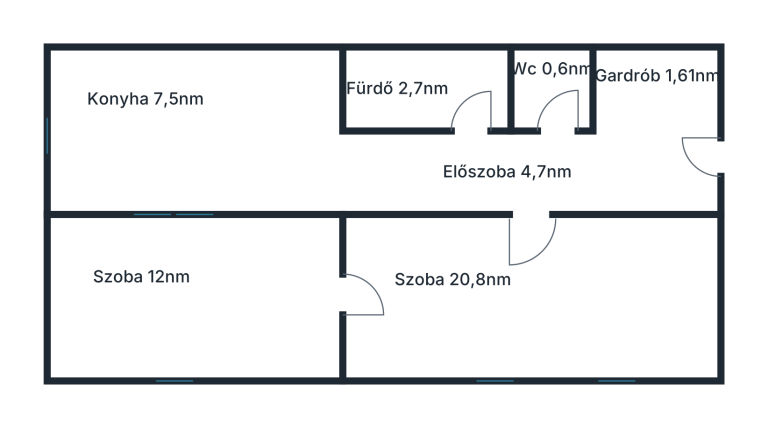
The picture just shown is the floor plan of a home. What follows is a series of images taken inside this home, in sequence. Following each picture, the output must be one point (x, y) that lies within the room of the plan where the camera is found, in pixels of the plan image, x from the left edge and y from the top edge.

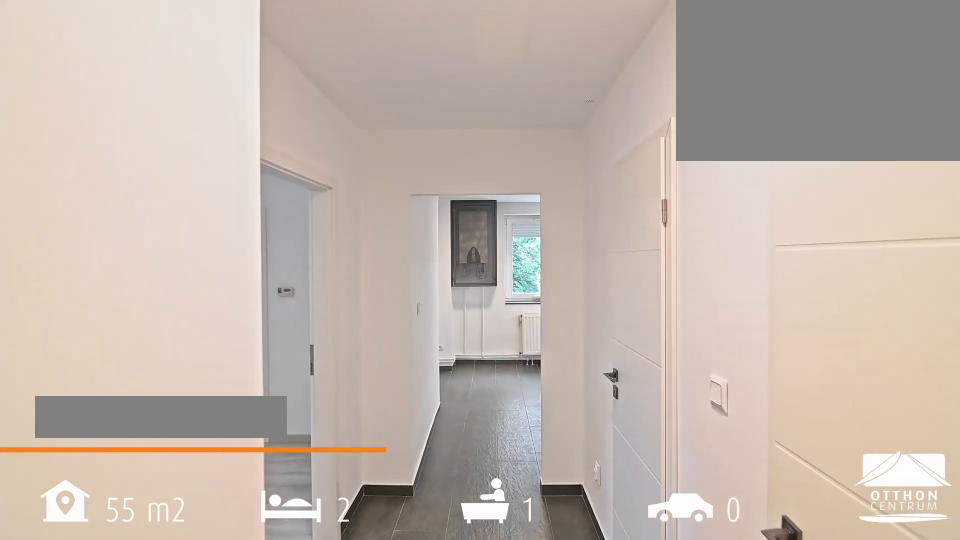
(658, 131)
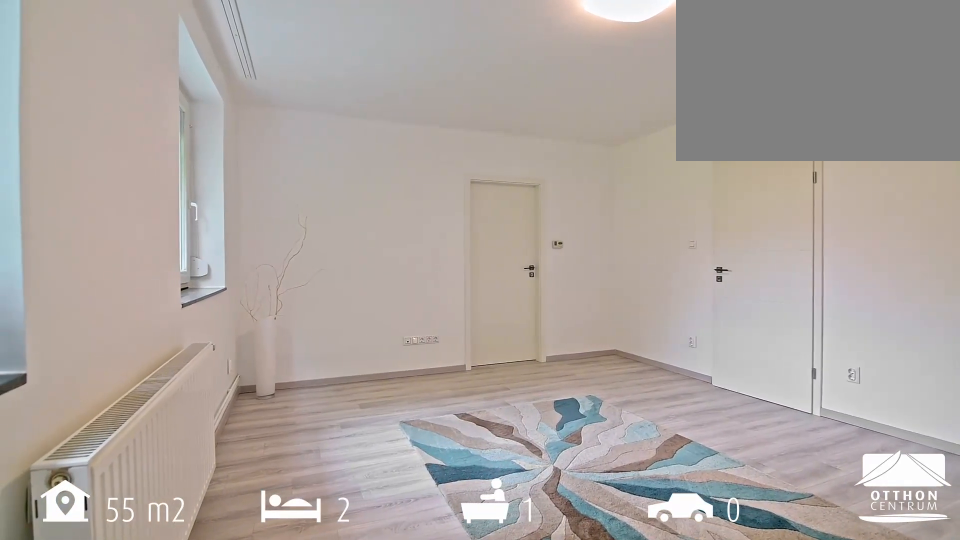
(530, 299)
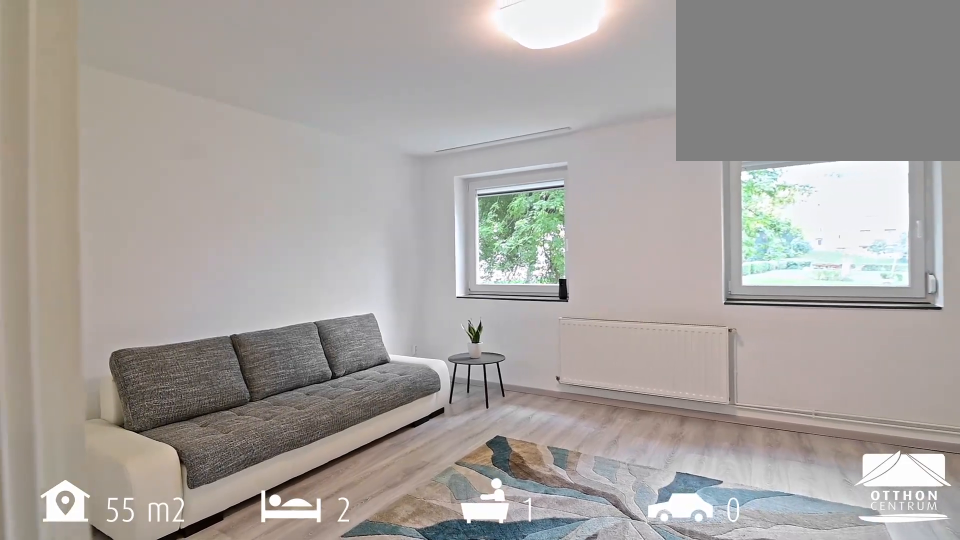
(530, 299)
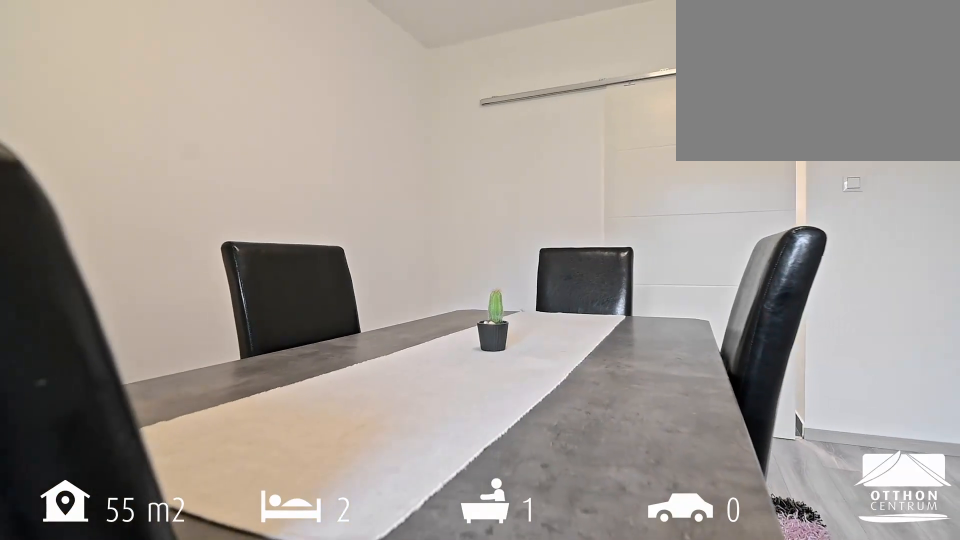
(192, 299)
